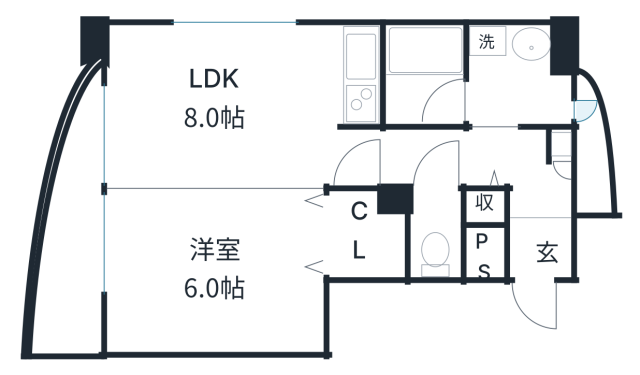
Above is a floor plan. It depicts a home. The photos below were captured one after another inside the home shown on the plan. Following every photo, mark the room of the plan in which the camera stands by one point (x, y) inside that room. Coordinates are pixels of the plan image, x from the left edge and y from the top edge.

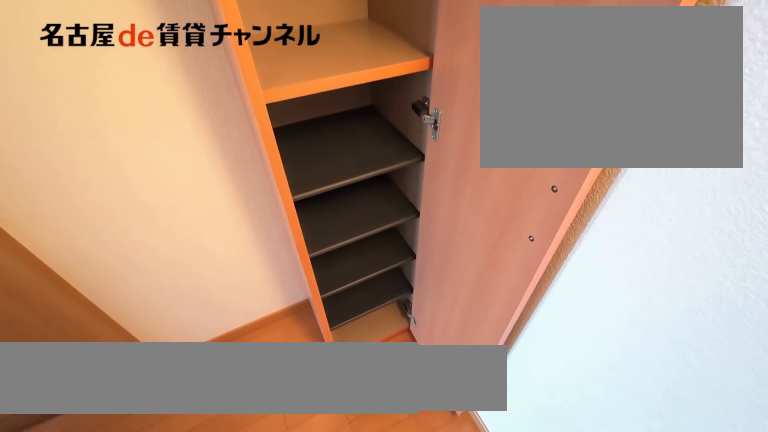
(561, 143)
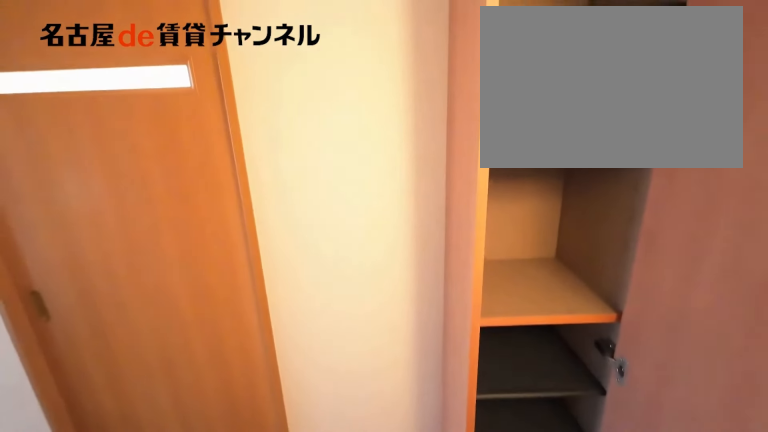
(561, 143)
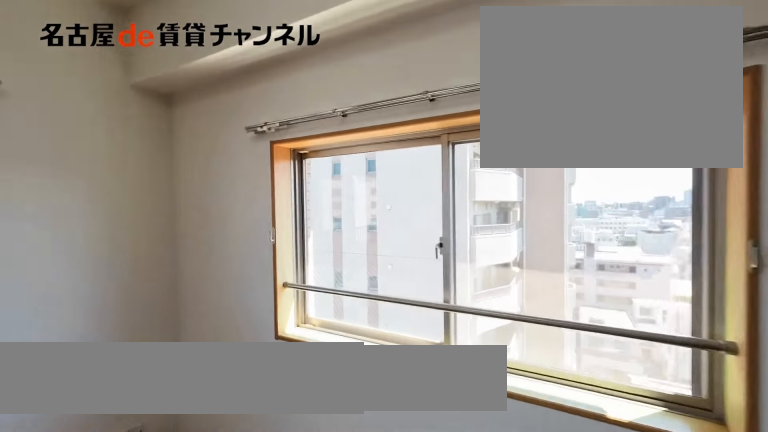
(220, 106)
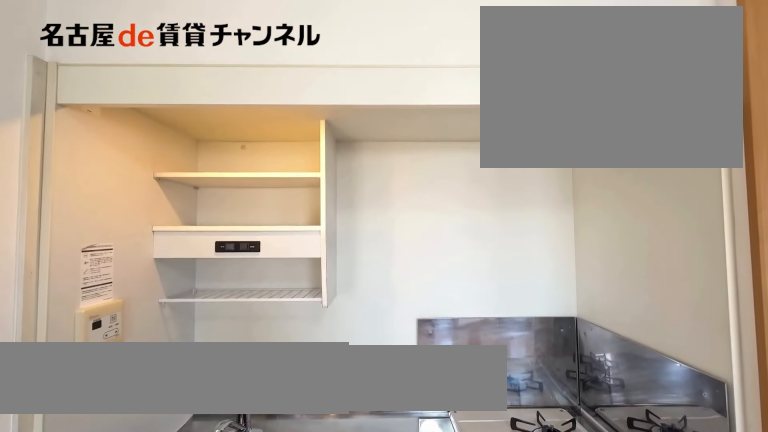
(364, 76)
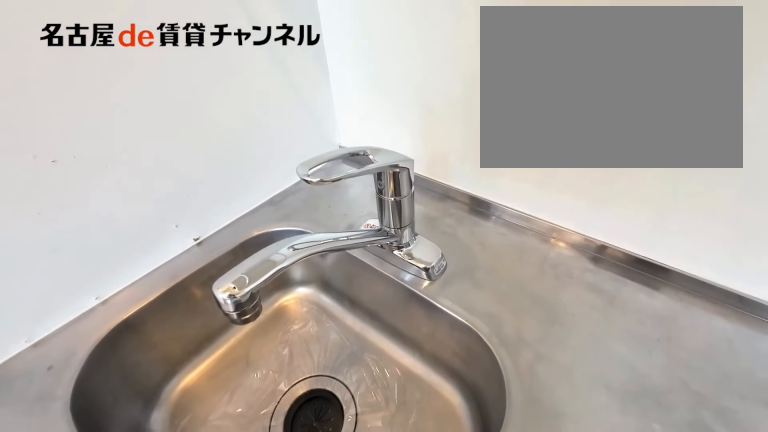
(364, 76)
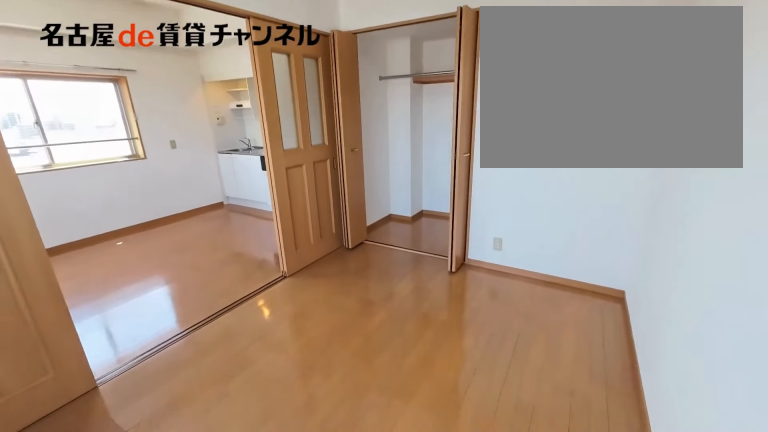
(214, 272)
